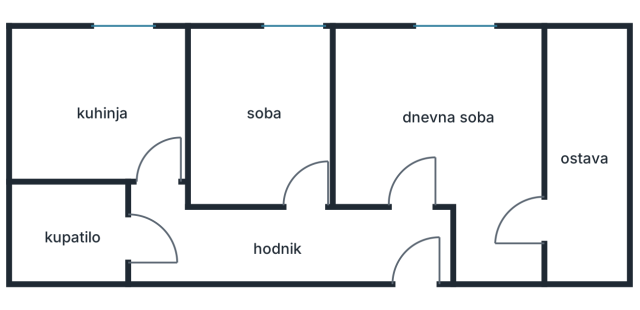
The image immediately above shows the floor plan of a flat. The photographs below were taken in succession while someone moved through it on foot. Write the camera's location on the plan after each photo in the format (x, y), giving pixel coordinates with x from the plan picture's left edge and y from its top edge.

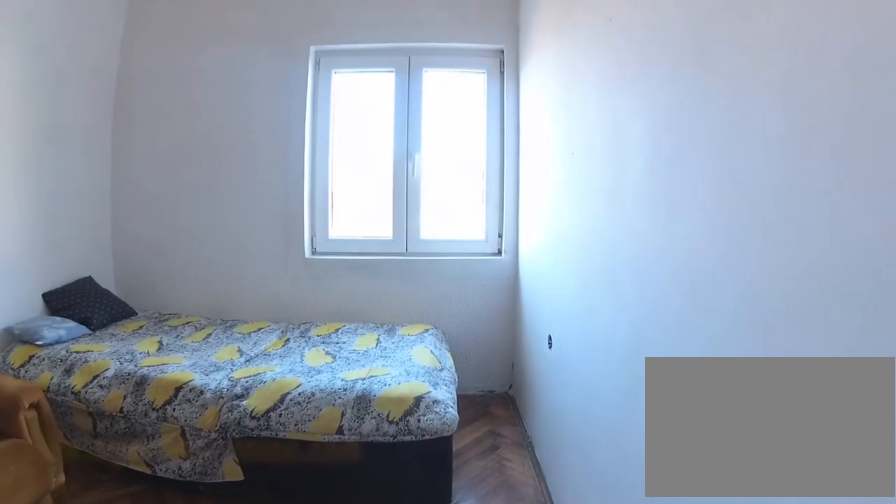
(316, 158)
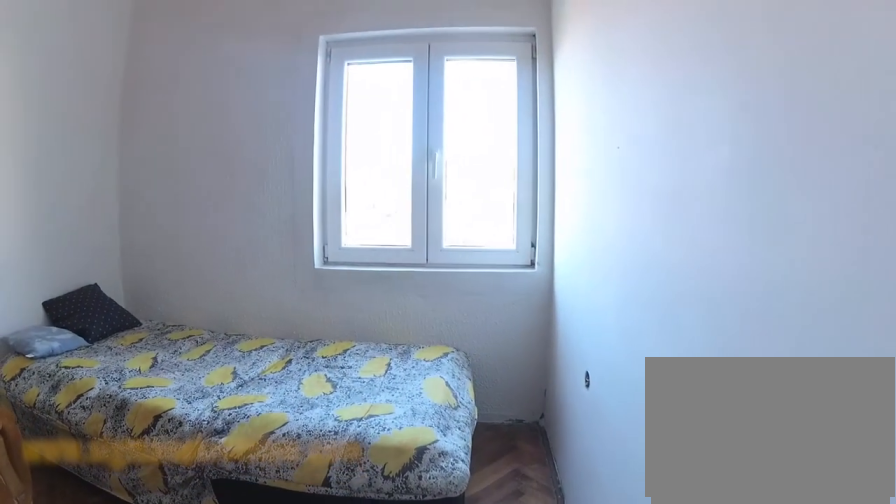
(316, 146)
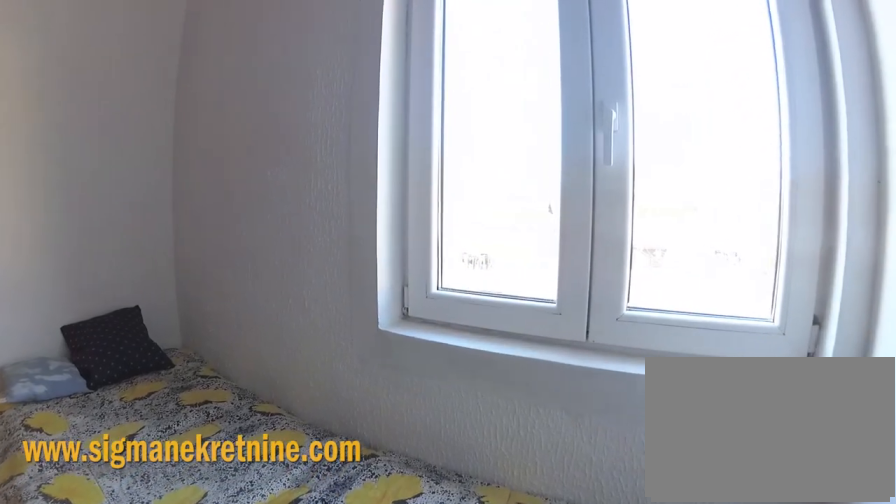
(316, 88)
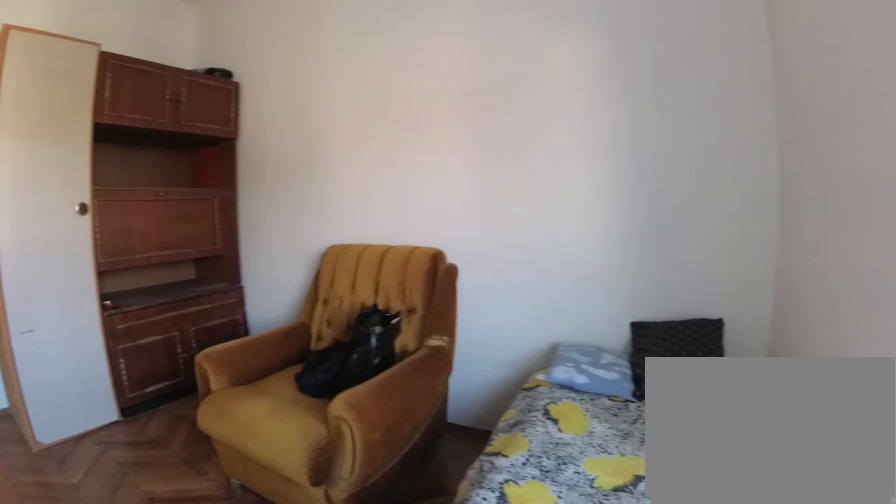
(301, 53)
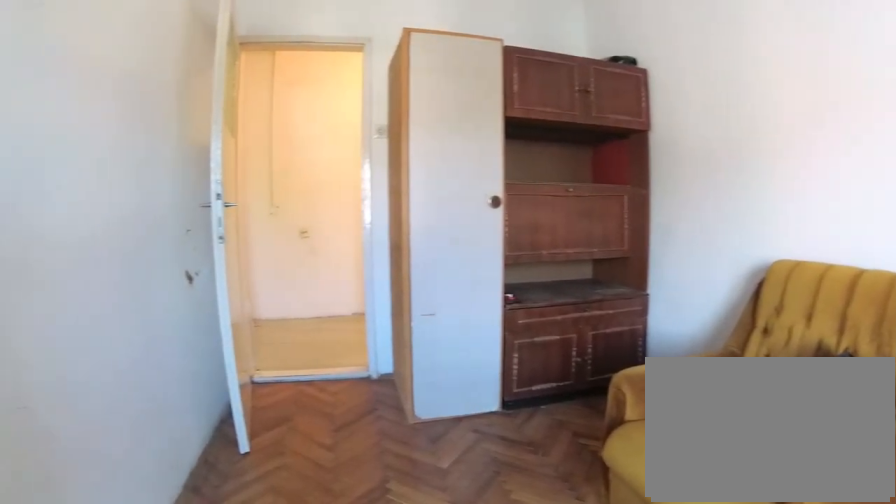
(294, 53)
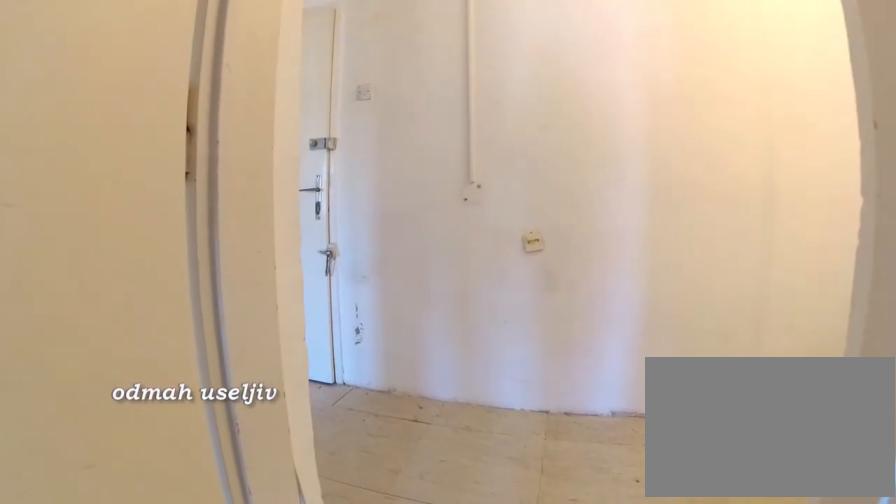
(303, 154)
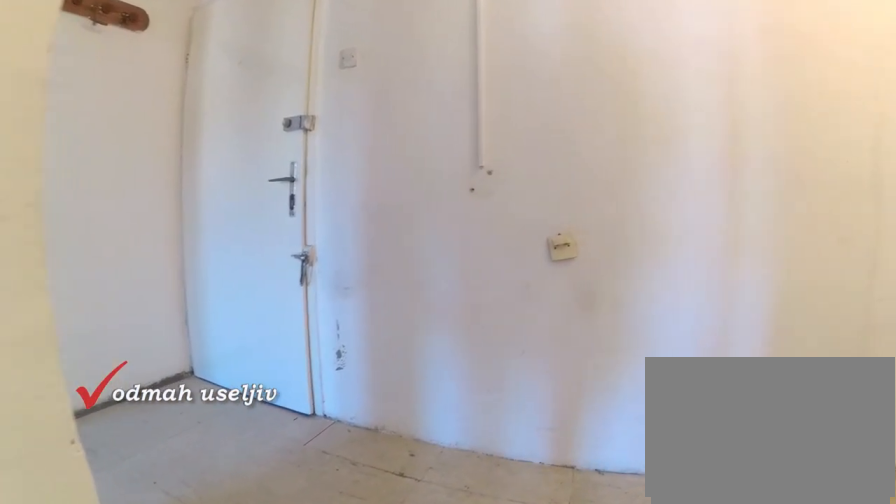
(307, 185)
